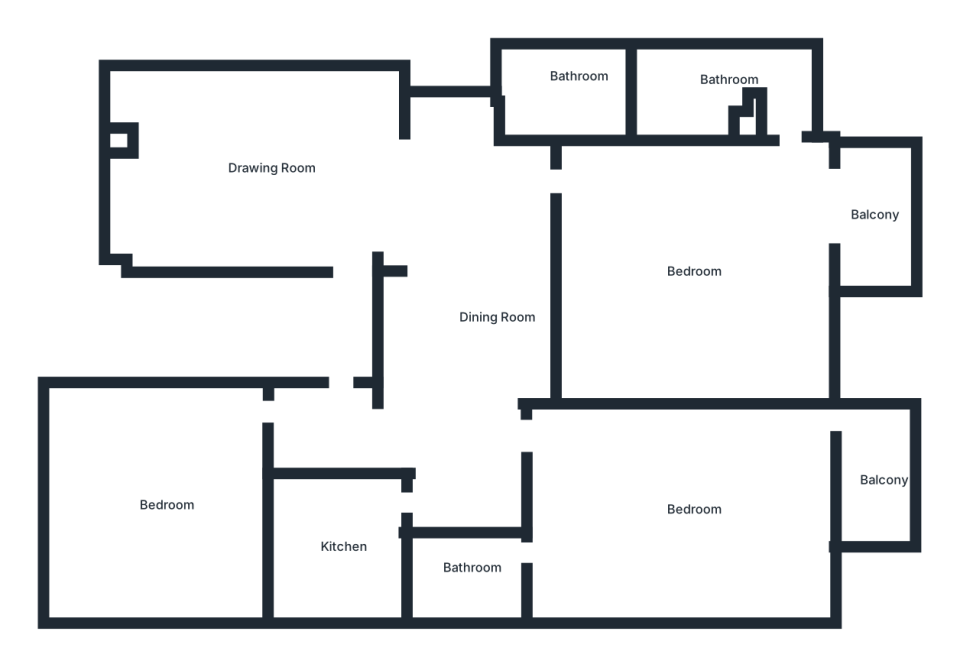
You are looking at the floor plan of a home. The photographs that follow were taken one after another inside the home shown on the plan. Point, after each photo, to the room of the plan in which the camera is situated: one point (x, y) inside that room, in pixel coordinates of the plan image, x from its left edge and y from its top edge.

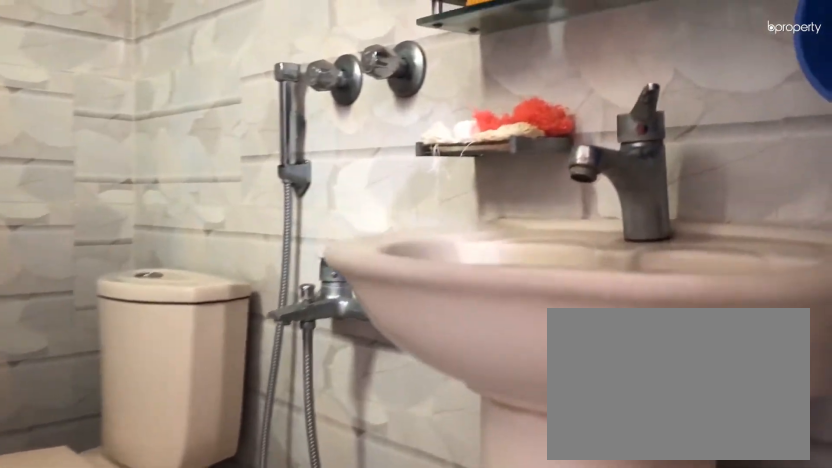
(472, 575)
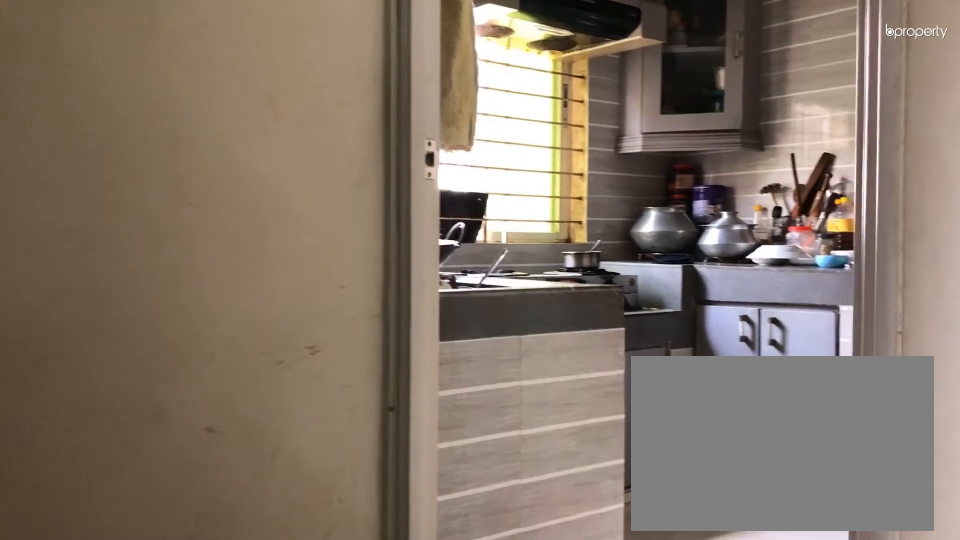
(414, 500)
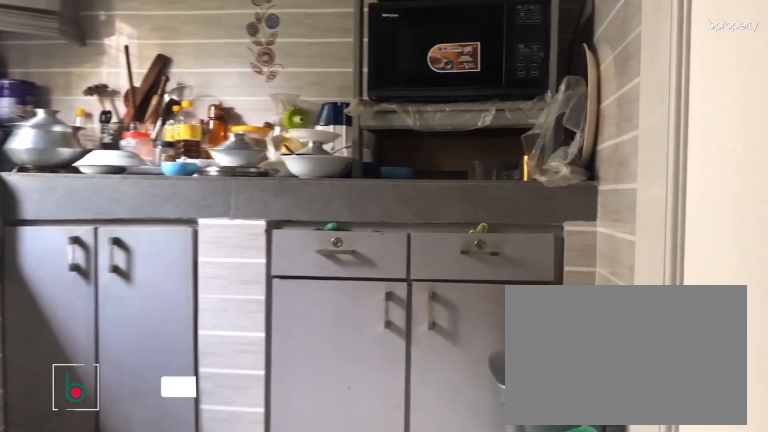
(339, 546)
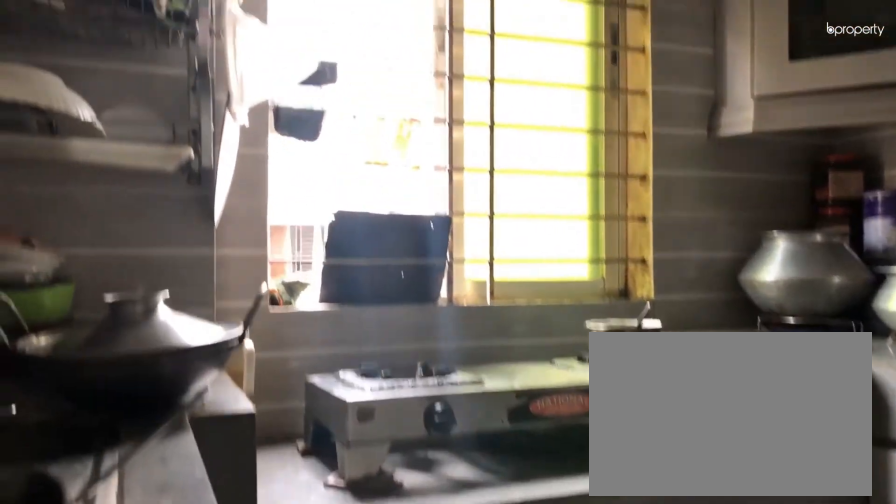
(339, 546)
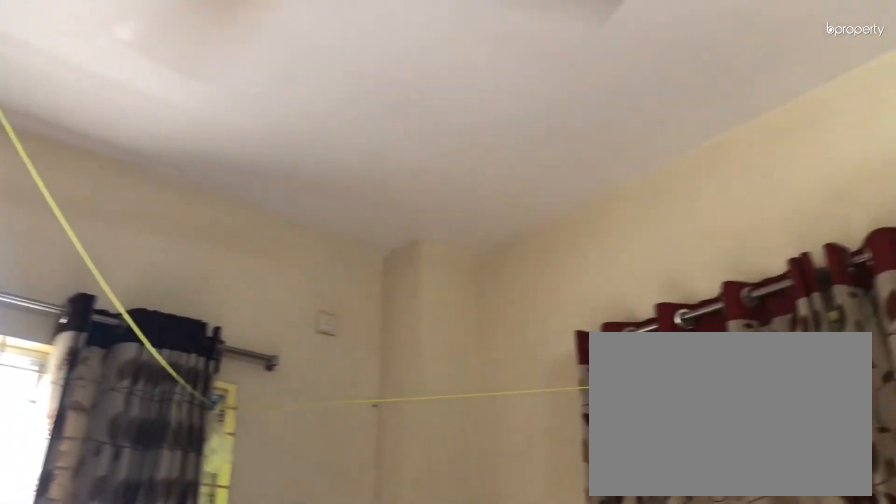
(167, 513)
